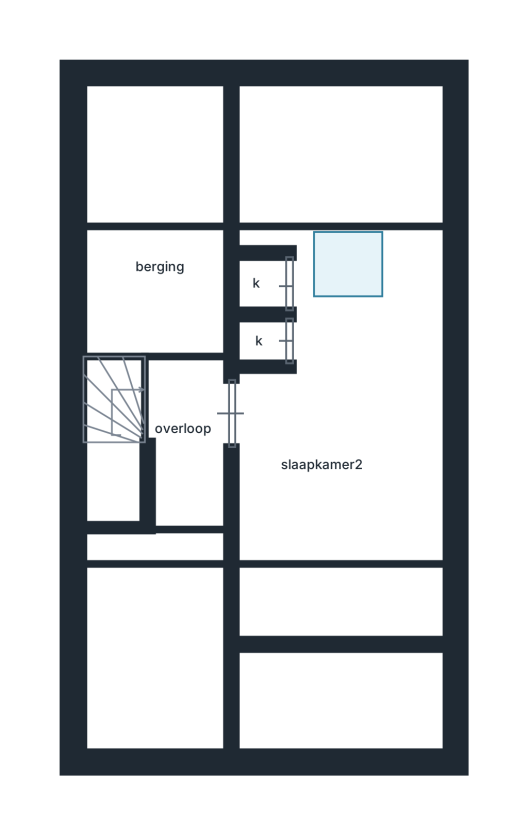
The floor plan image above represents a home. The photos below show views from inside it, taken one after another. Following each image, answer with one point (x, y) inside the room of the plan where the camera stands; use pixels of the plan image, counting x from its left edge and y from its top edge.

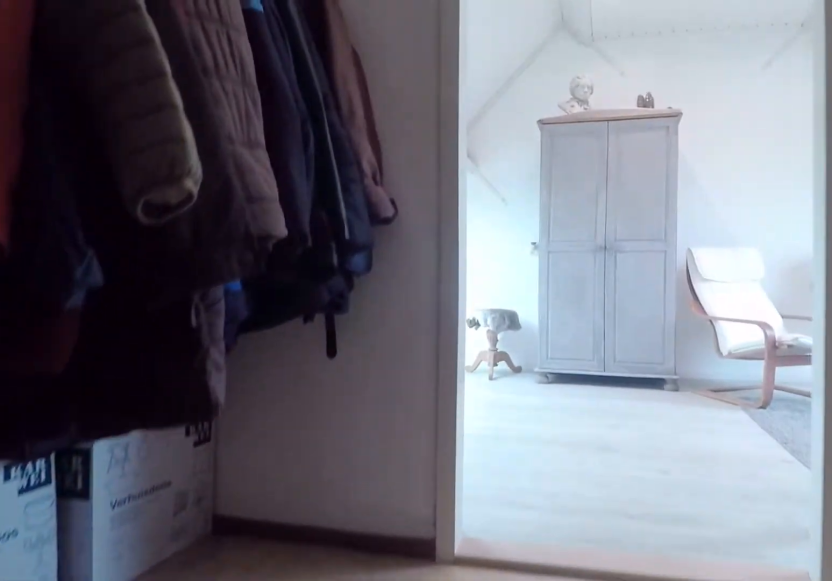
(188, 471)
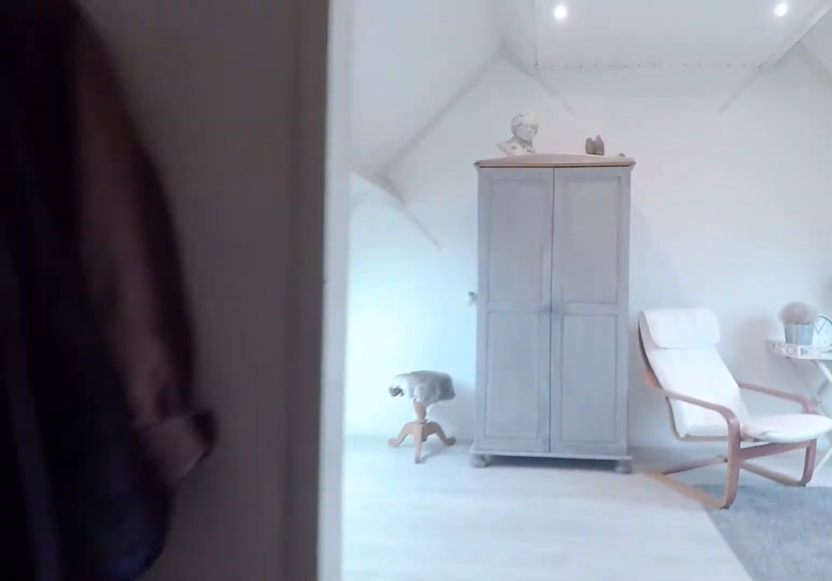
(188, 471)
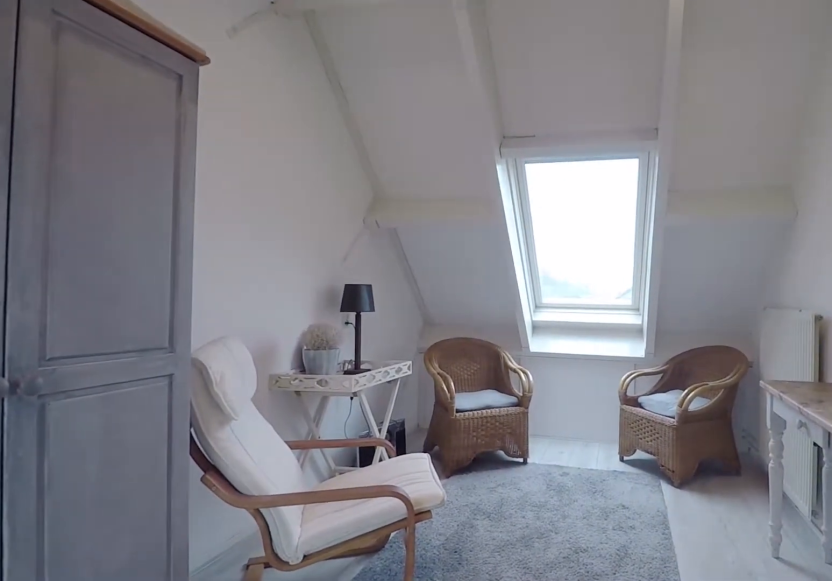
(357, 485)
